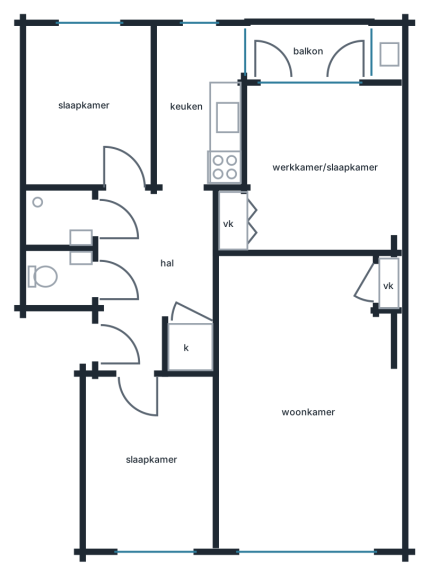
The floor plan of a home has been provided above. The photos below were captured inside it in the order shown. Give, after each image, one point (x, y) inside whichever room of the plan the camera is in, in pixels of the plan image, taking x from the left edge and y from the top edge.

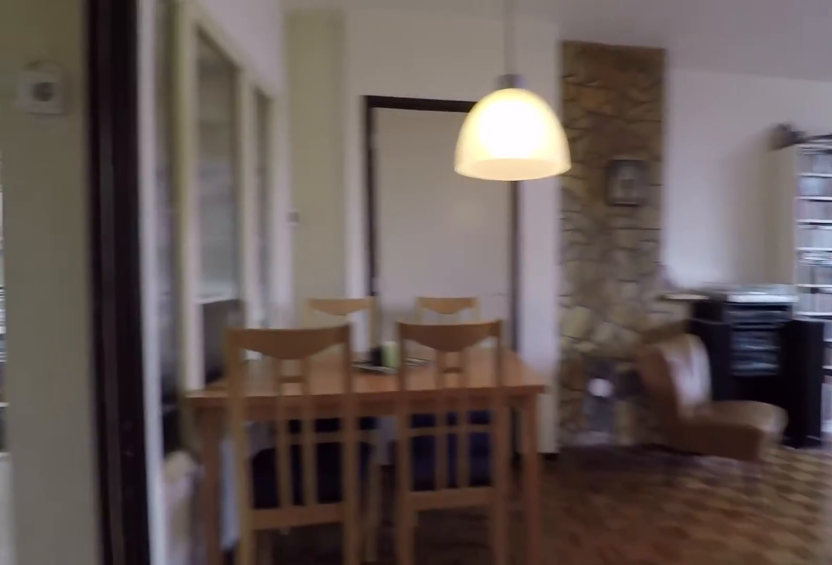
(305, 405)
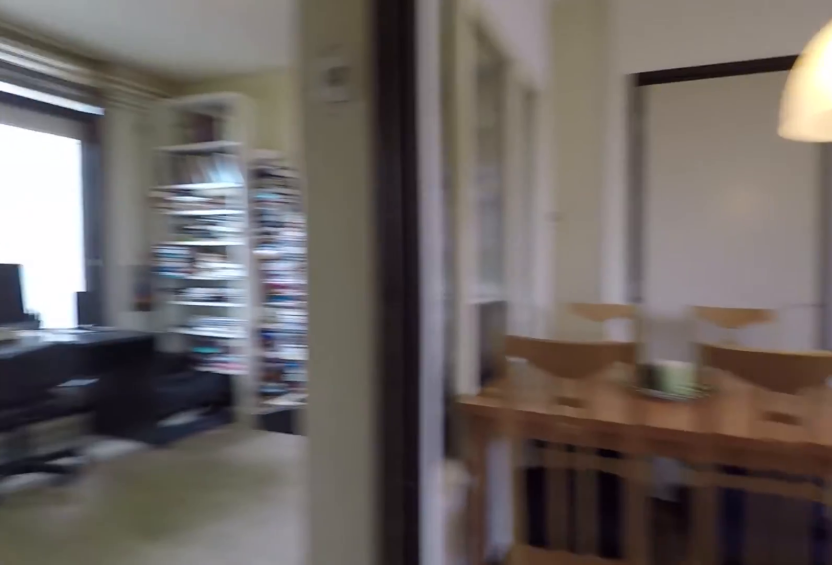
(305, 405)
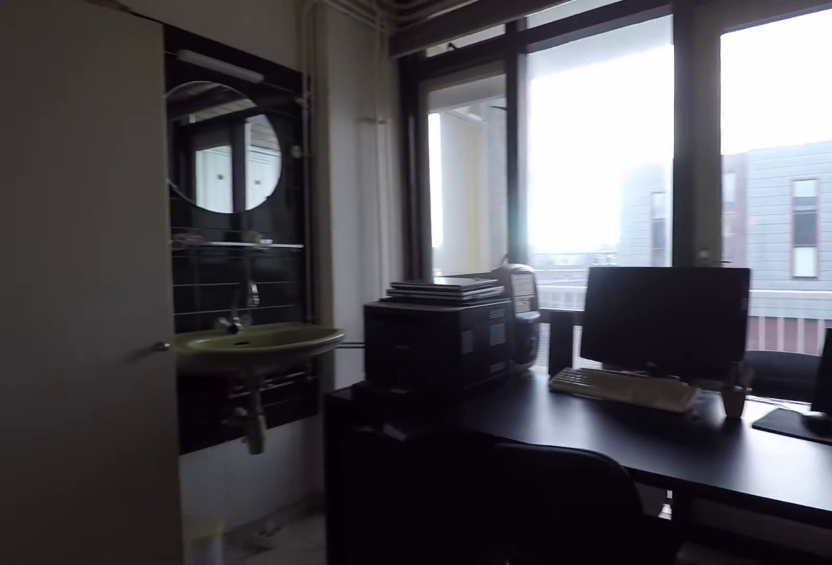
(322, 168)
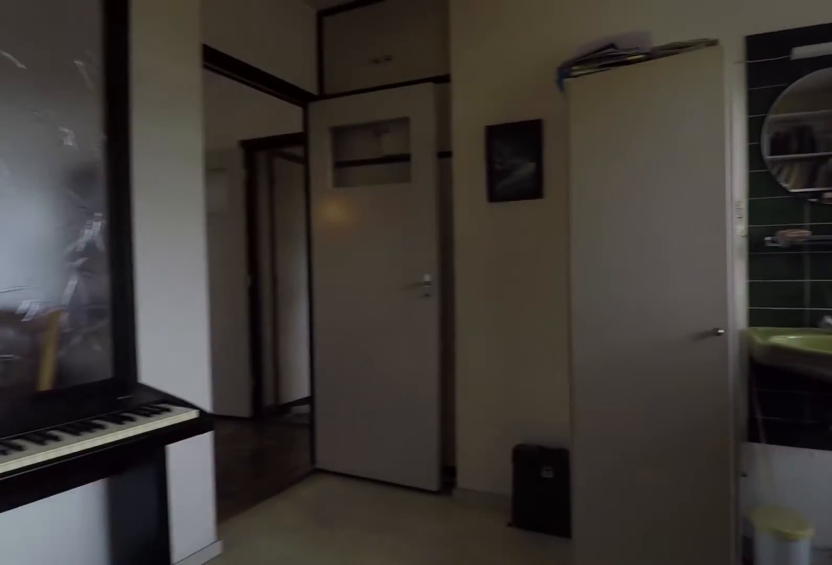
(322, 168)
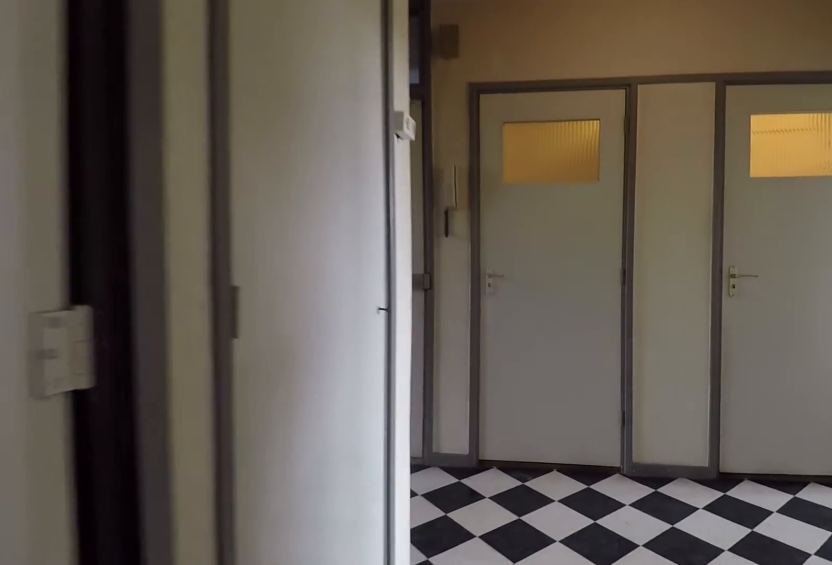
(305, 405)
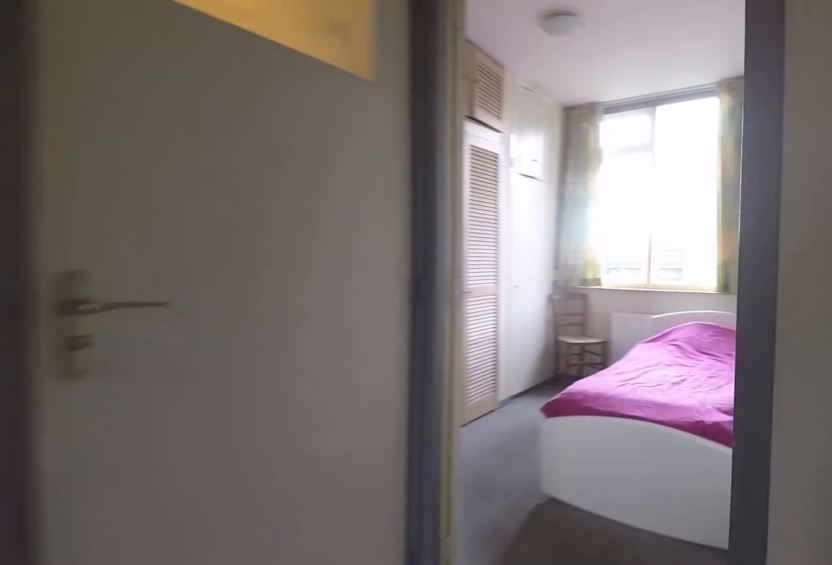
(150, 271)
